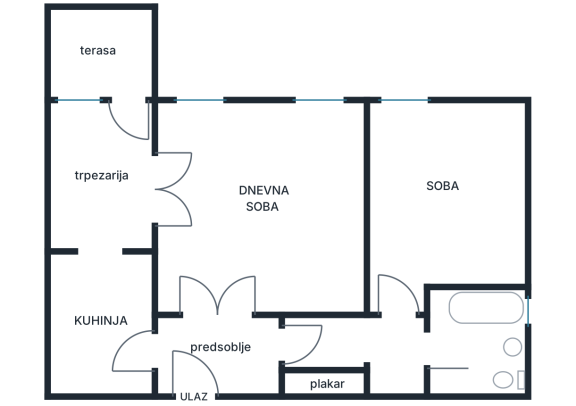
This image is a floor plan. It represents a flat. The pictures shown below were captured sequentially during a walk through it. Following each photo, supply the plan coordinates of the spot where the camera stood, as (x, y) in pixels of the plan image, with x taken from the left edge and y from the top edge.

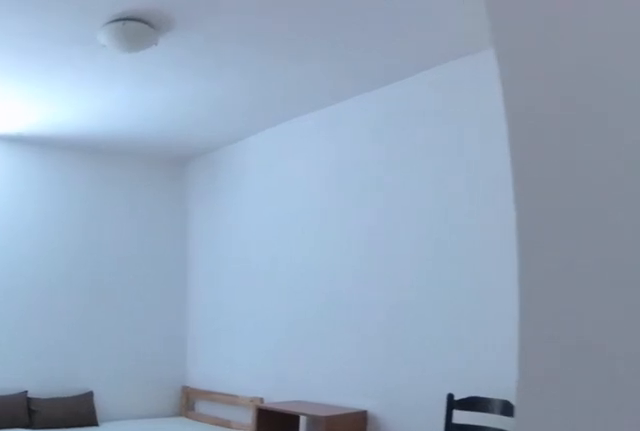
(401, 339)
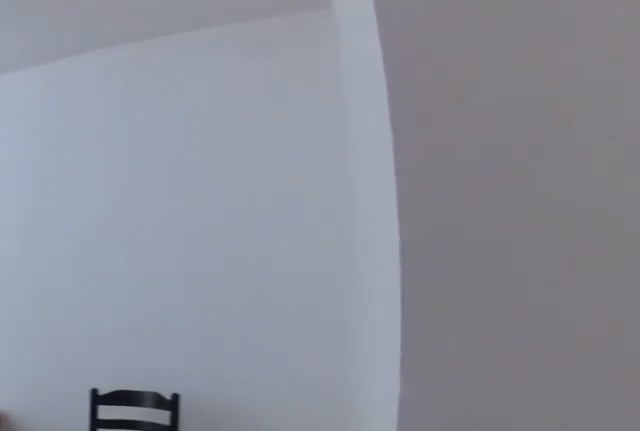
(395, 300)
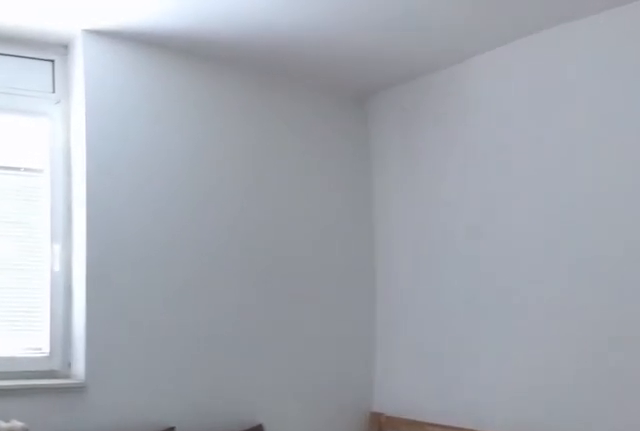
(400, 243)
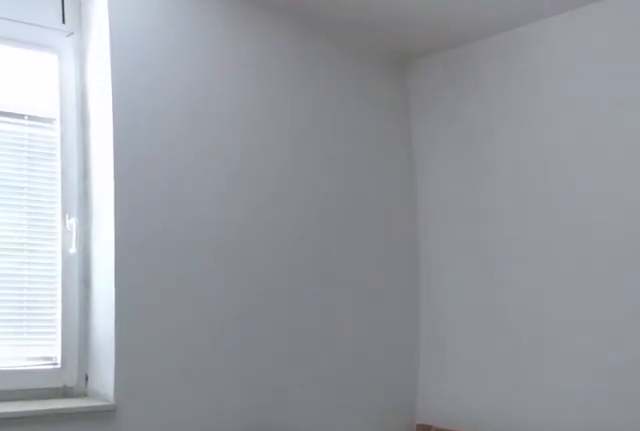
(400, 197)
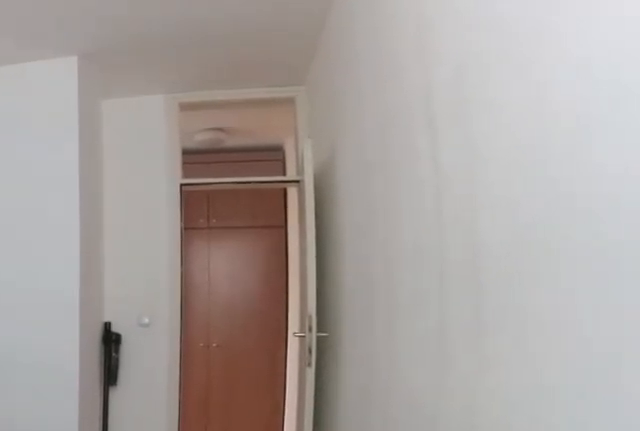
(400, 134)
